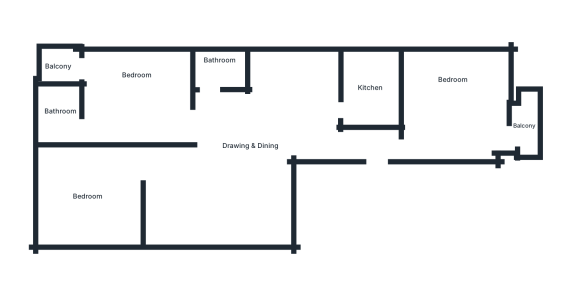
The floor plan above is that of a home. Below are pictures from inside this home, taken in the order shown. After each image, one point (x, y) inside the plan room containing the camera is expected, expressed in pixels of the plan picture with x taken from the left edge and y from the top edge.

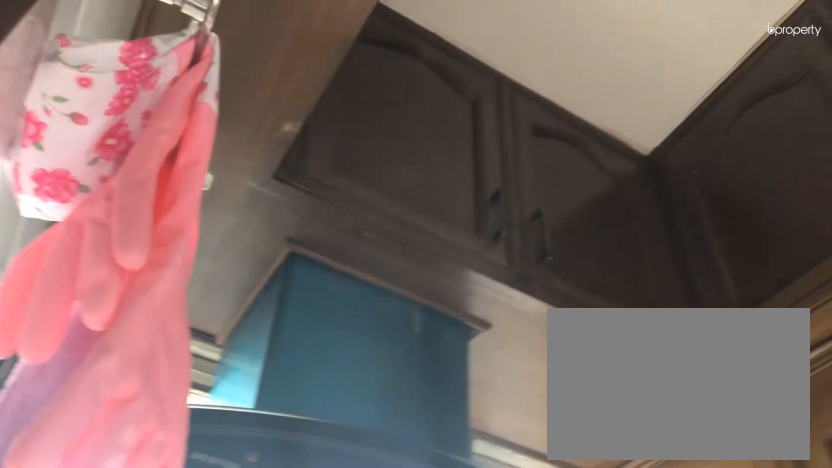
(372, 85)
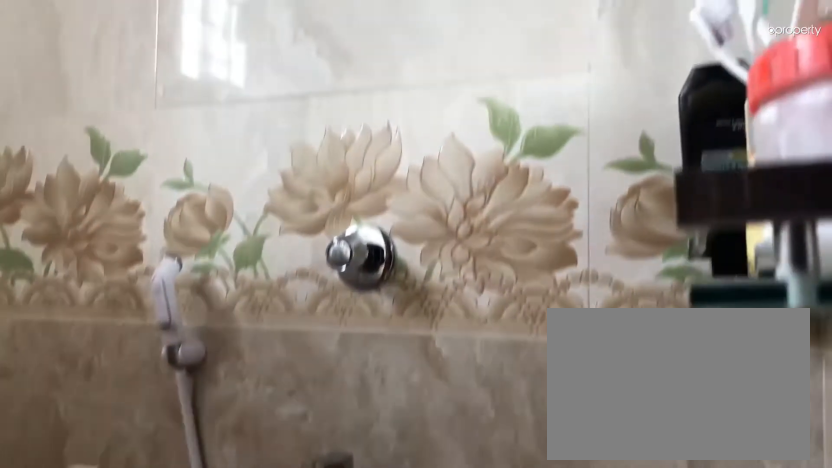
(218, 75)
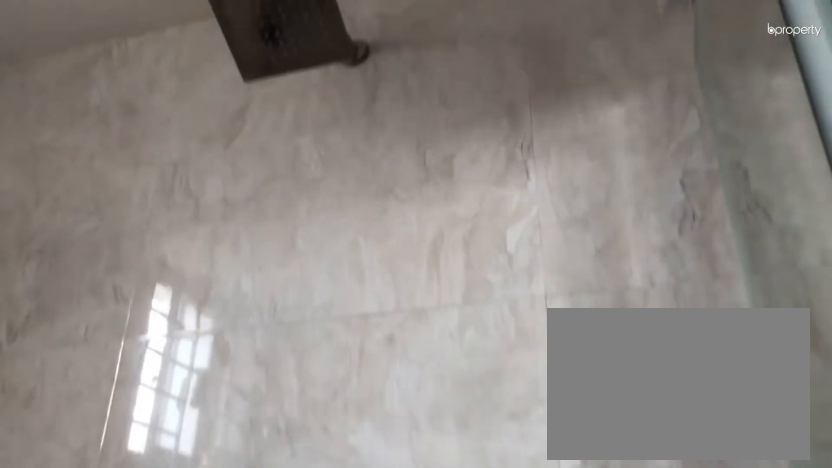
(218, 75)
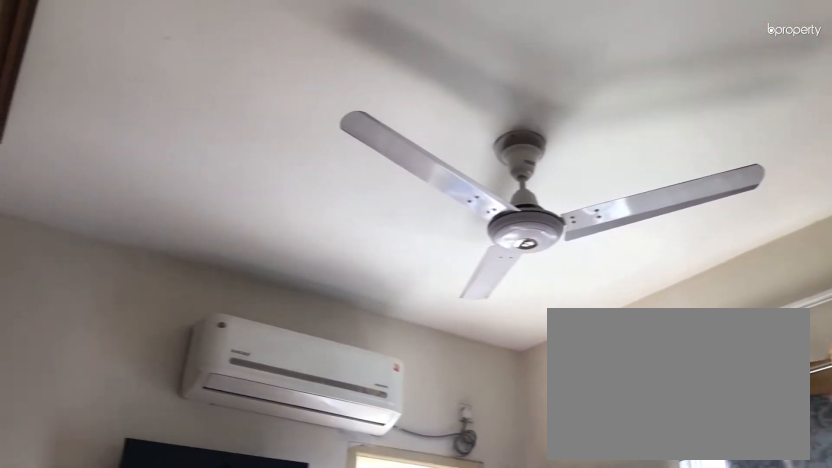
(136, 92)
